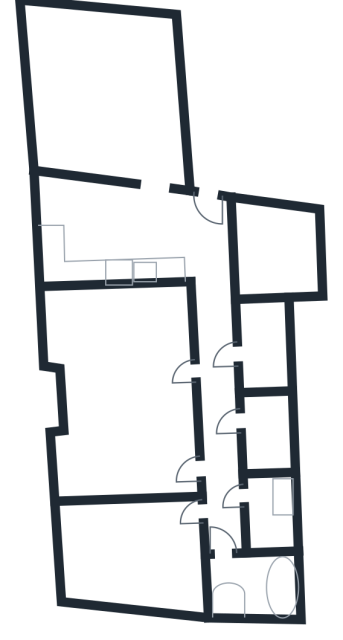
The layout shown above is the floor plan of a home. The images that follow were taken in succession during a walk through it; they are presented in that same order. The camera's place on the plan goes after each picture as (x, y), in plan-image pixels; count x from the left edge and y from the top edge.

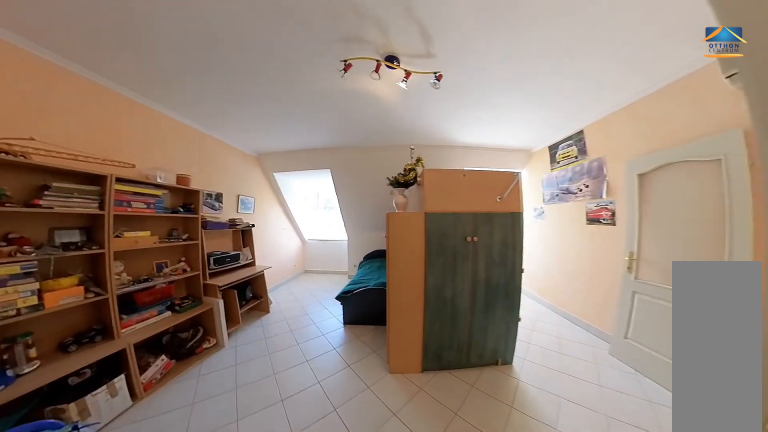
(187, 378)
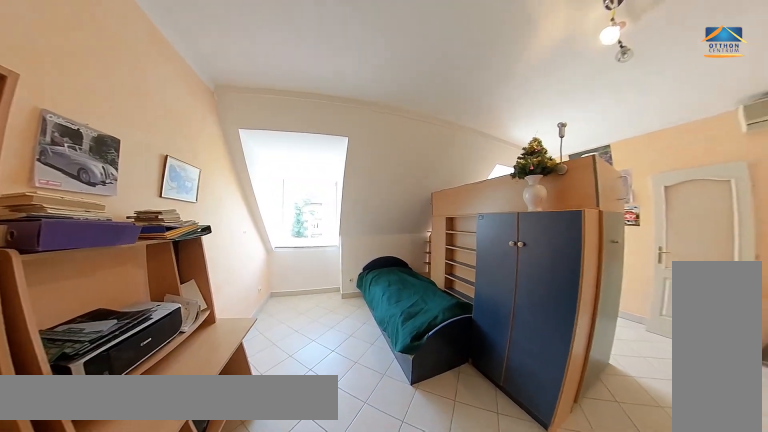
(165, 371)
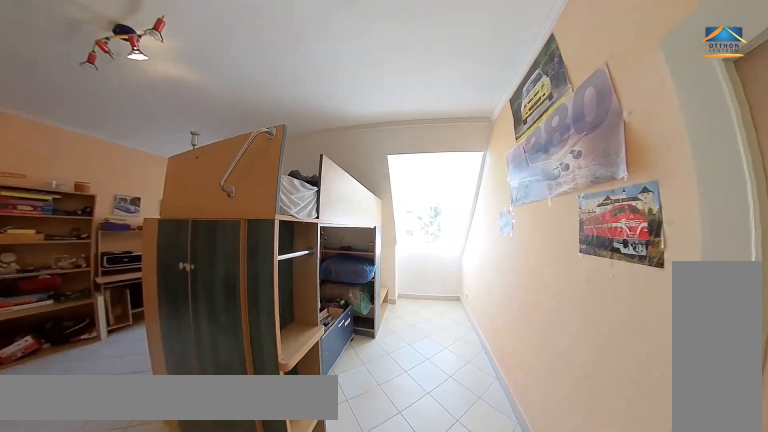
(165, 370)
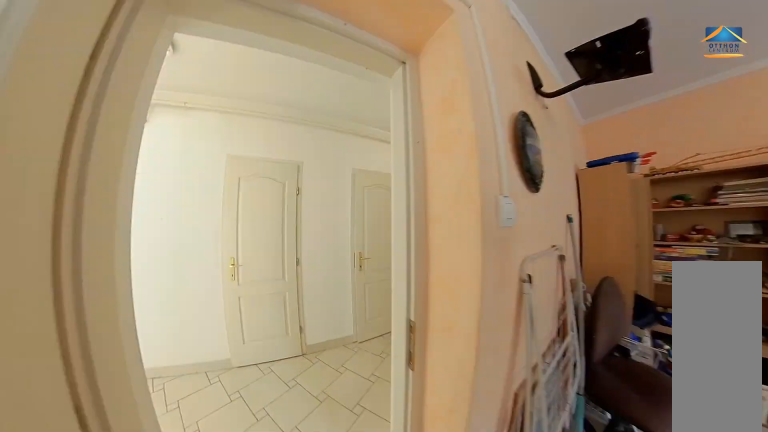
(167, 371)
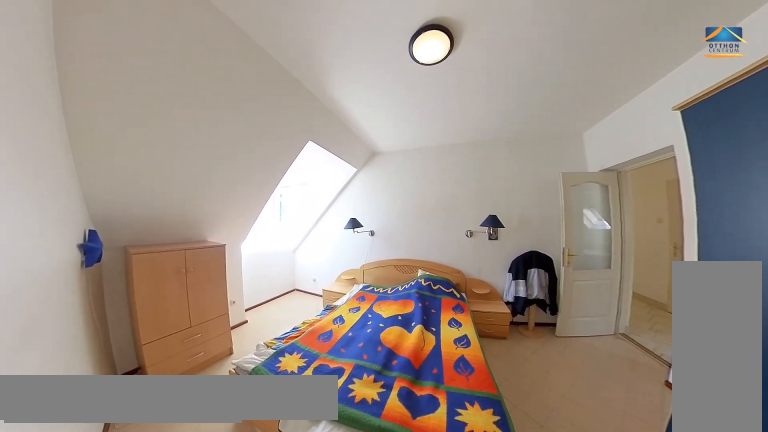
(175, 516)
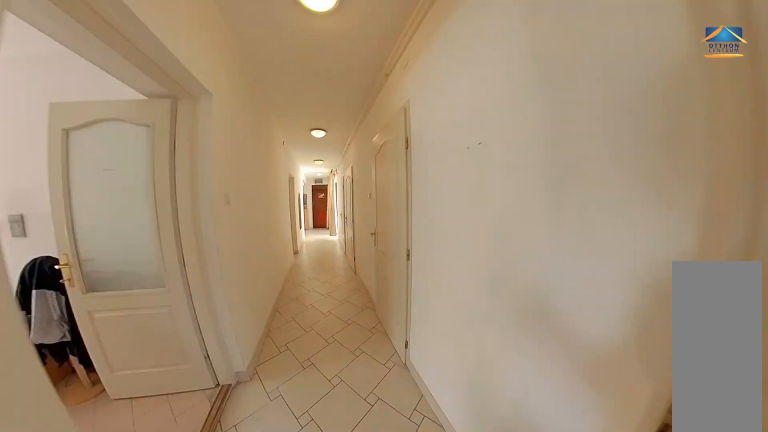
(225, 521)
